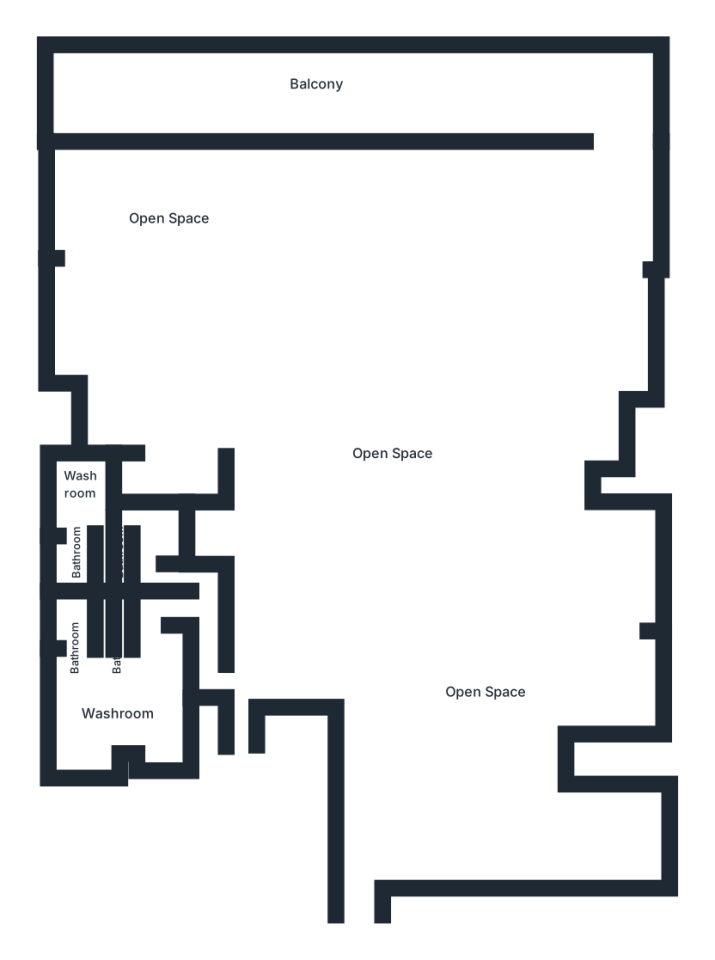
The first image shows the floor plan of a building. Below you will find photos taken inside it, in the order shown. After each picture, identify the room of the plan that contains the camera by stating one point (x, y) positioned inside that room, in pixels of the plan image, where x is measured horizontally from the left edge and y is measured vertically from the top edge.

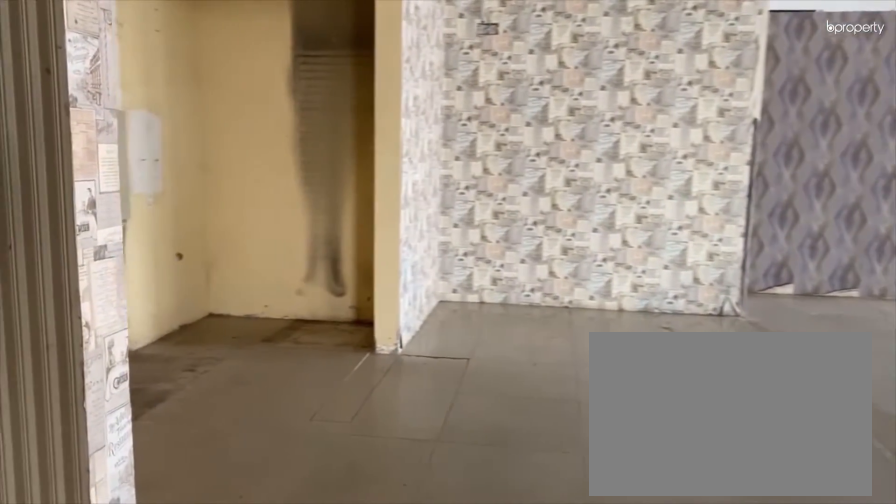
(189, 403)
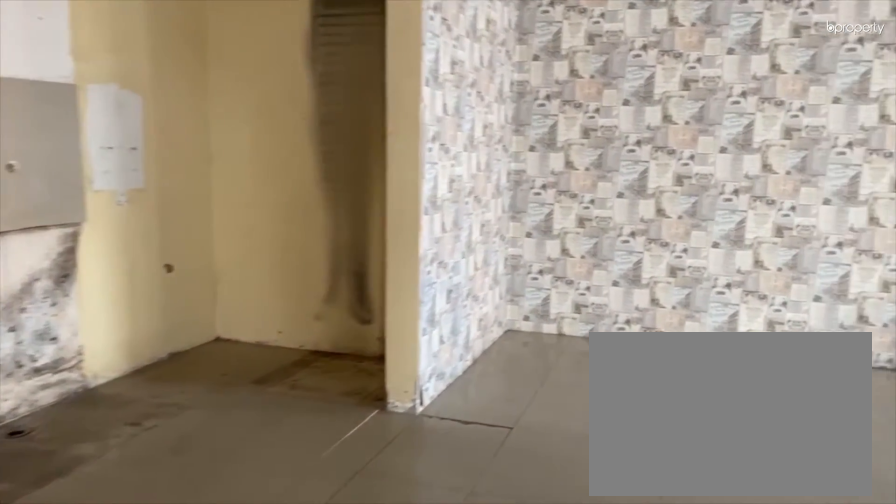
(189, 403)
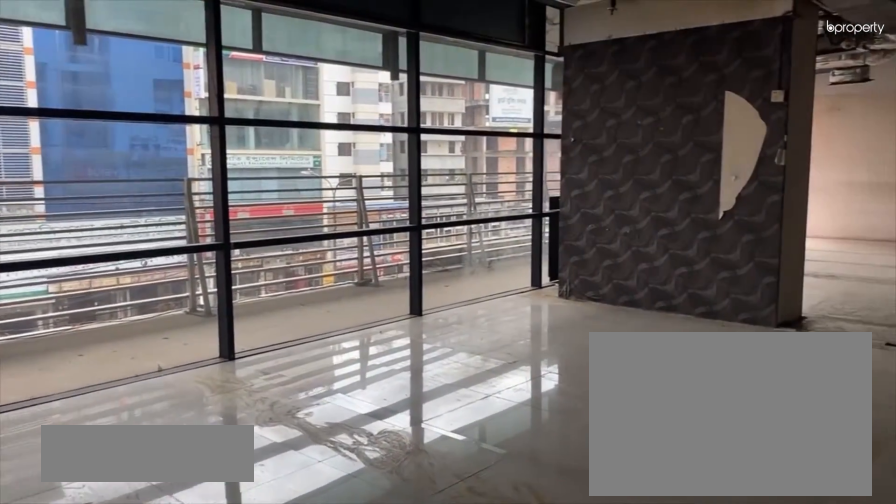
(243, 242)
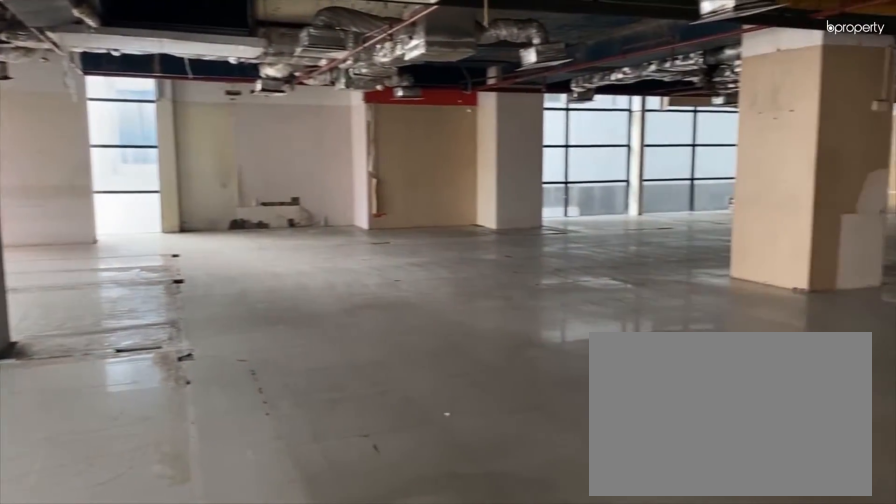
(515, 233)
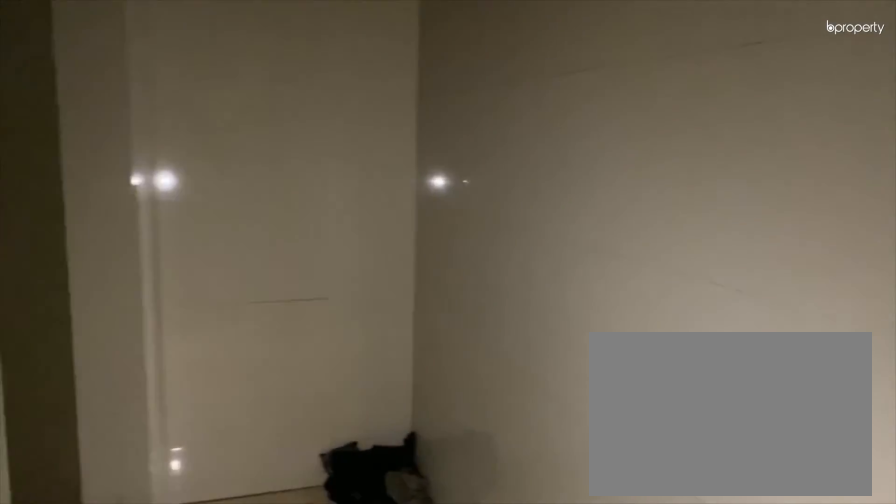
(204, 641)
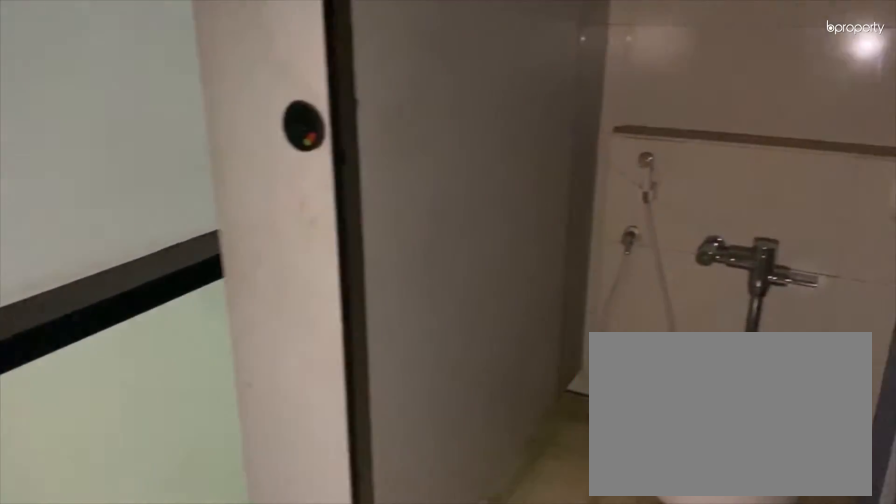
(140, 690)
